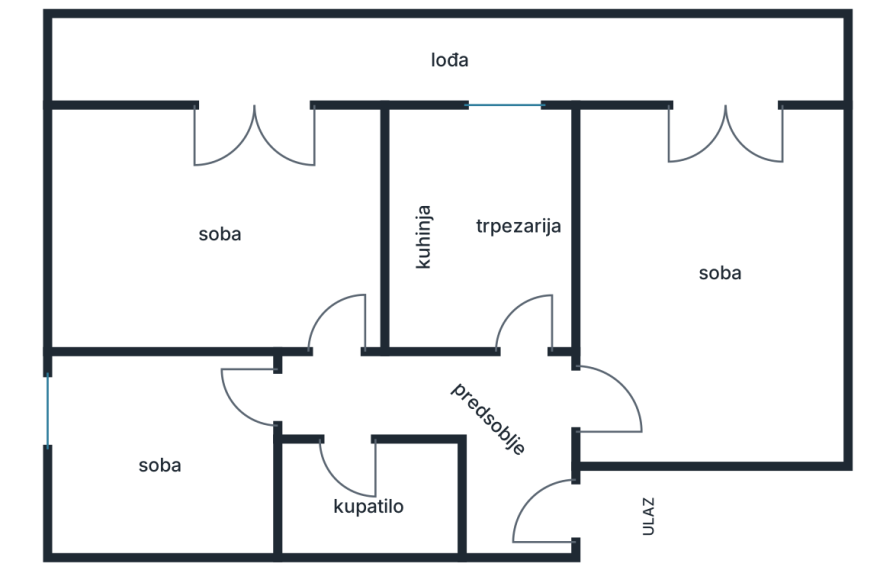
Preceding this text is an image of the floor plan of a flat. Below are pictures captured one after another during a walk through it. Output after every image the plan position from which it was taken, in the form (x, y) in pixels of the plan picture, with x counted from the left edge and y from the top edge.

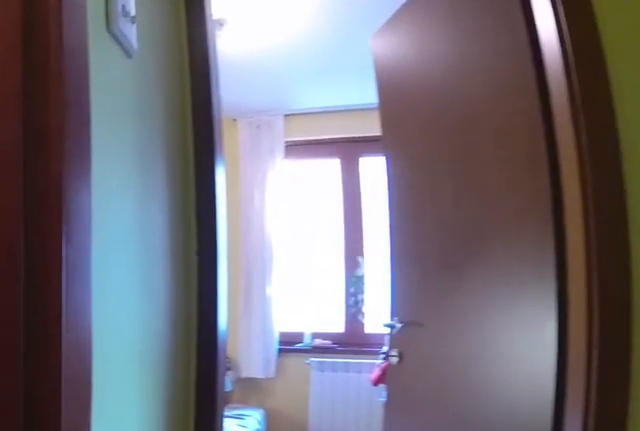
(377, 395)
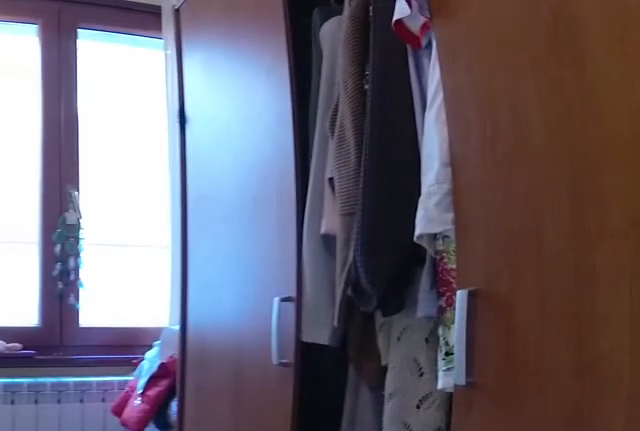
(239, 395)
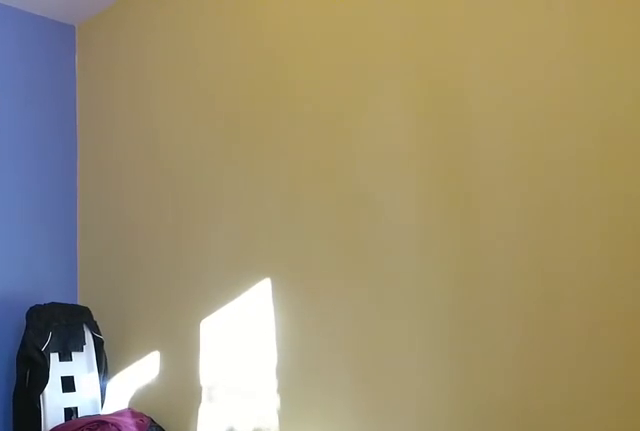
(91, 395)
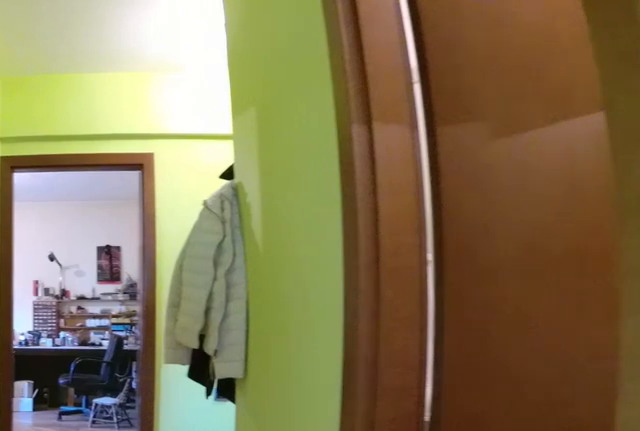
(288, 396)
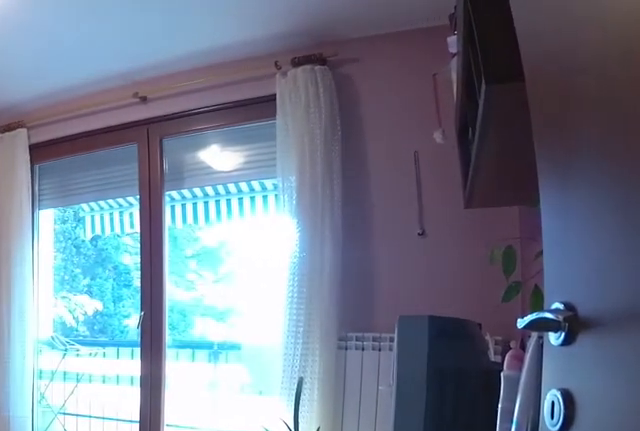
(317, 370)
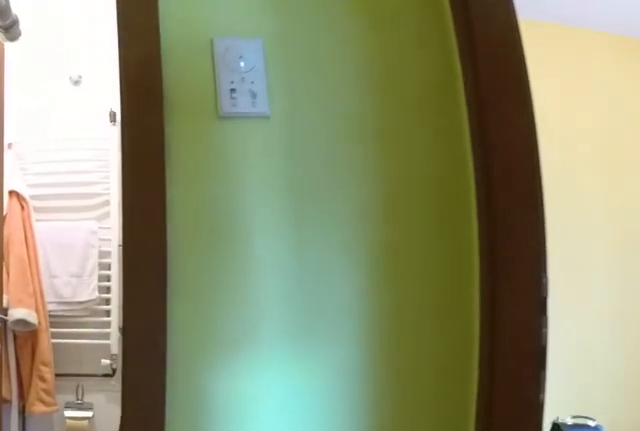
(346, 324)
